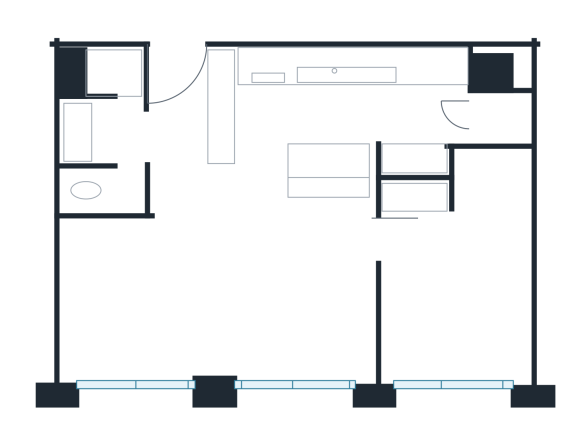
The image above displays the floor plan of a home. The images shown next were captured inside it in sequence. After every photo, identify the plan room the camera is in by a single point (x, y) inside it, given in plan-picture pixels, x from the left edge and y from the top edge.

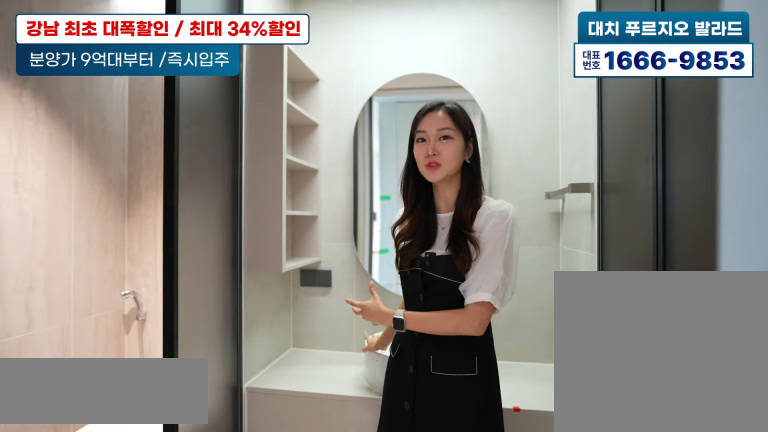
(114, 120)
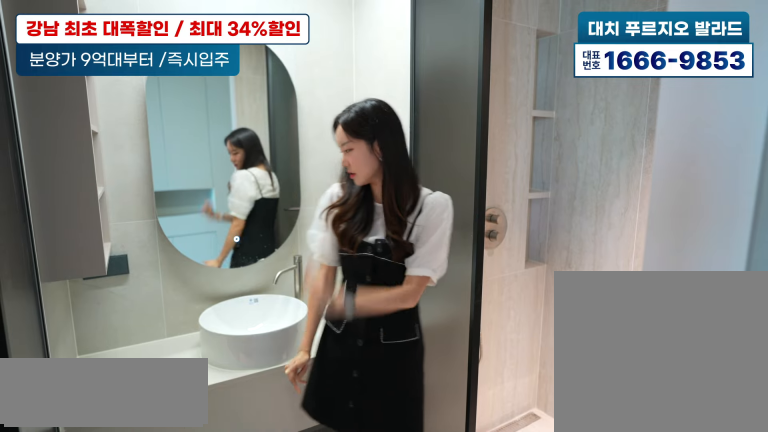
(115, 121)
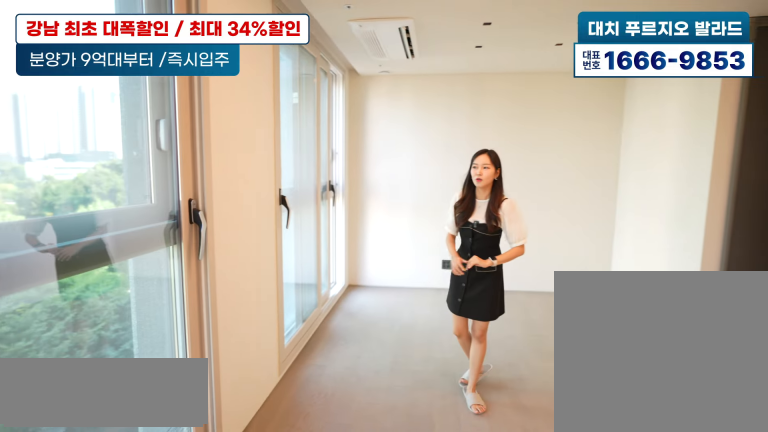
(195, 277)
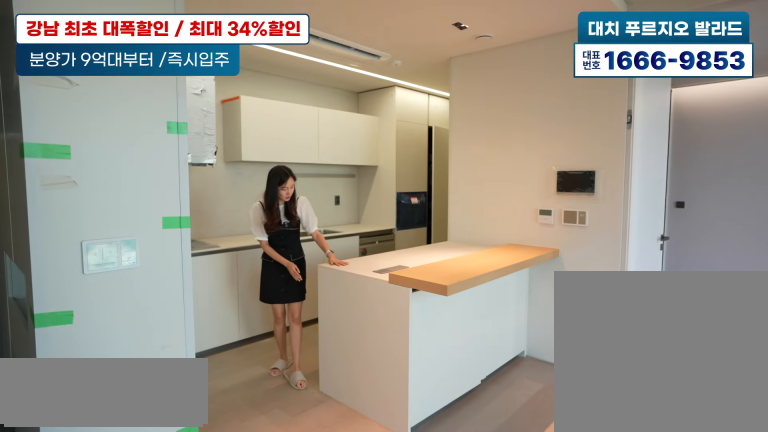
(366, 105)
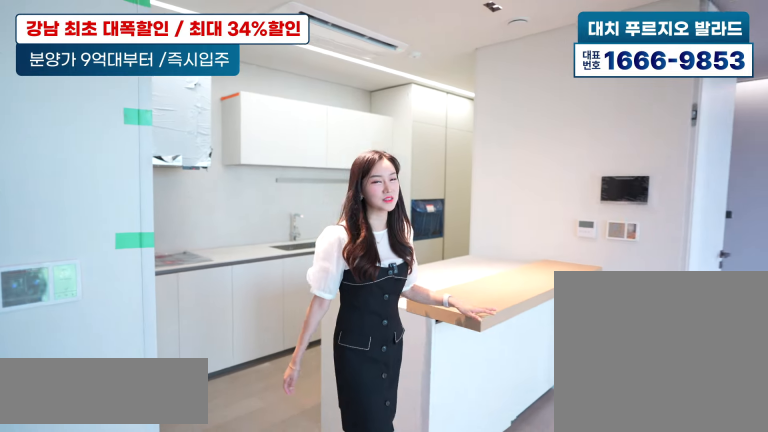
(366, 105)
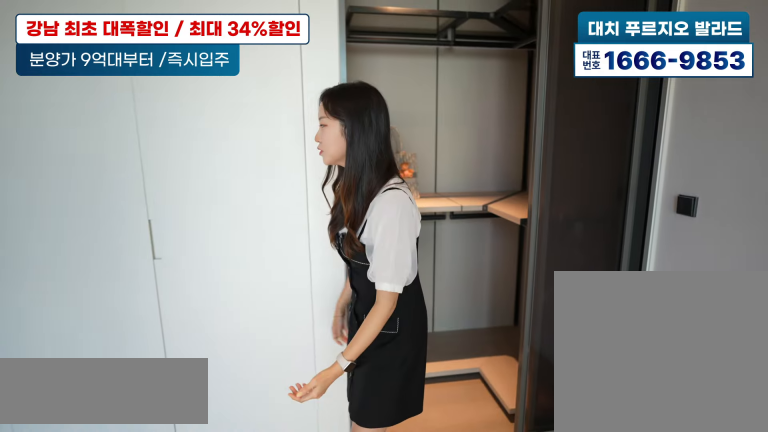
(449, 290)
